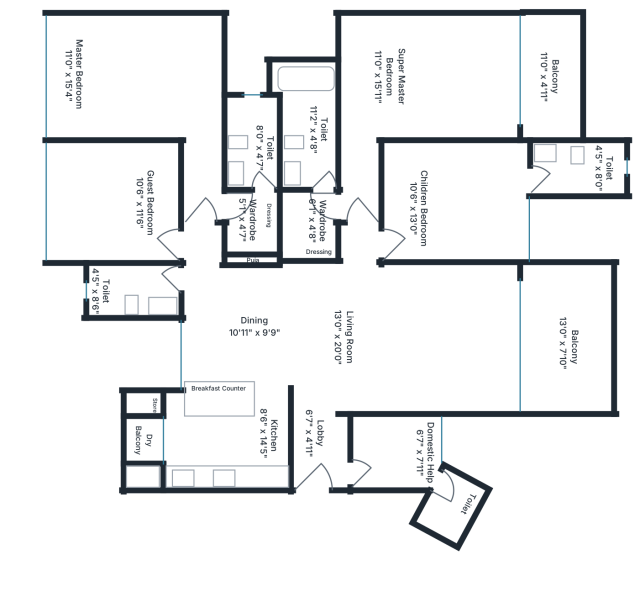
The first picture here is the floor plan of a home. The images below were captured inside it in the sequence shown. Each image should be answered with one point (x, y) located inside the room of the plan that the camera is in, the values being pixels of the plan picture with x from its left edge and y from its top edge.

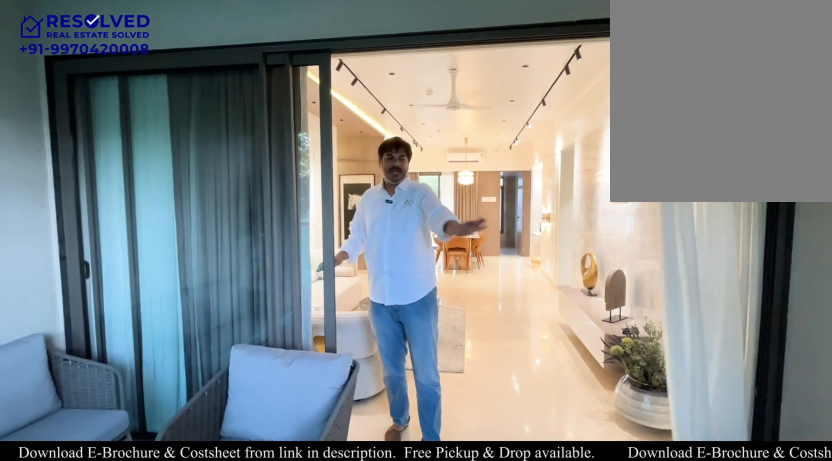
(566, 338)
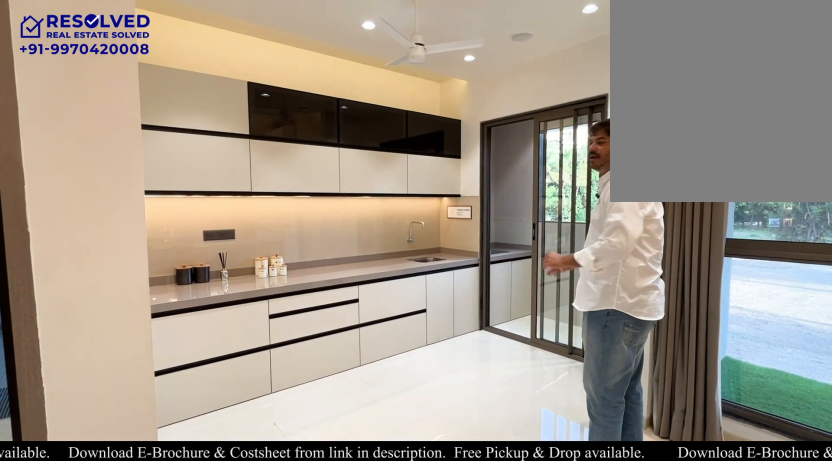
(227, 441)
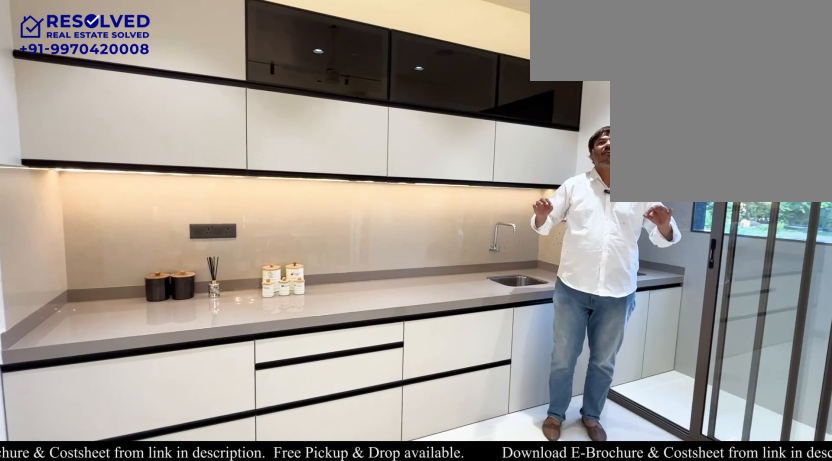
(227, 440)
